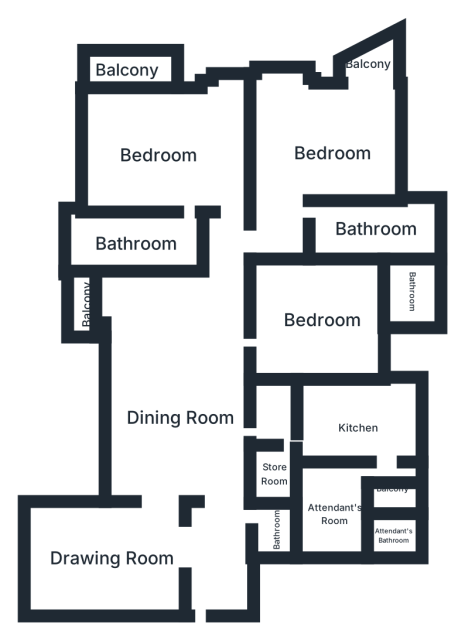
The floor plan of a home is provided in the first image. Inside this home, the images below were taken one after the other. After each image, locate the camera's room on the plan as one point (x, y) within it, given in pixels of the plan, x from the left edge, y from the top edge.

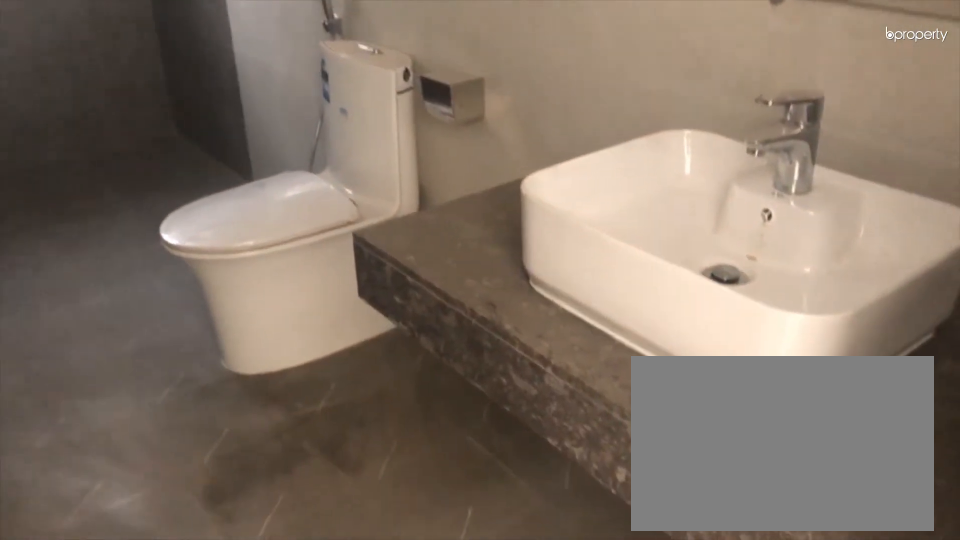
(373, 235)
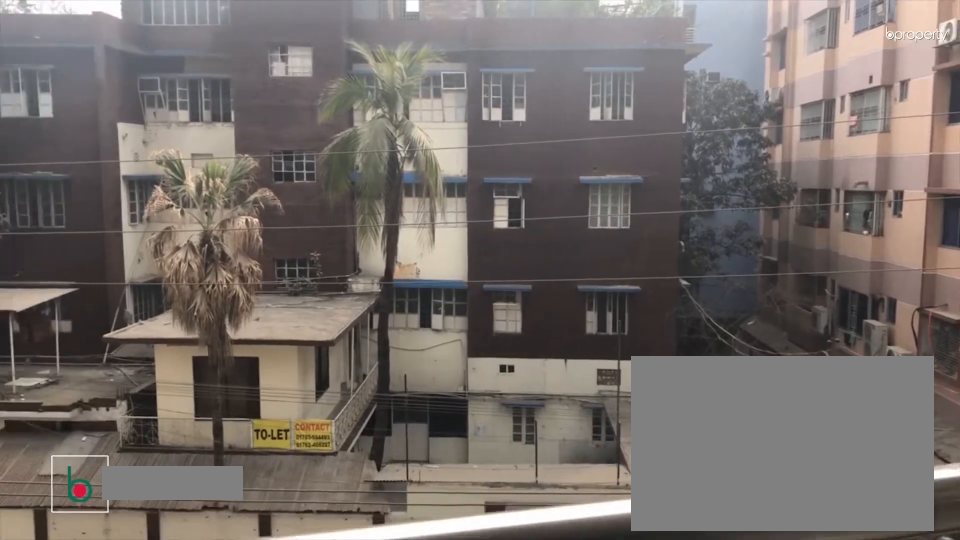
(370, 64)
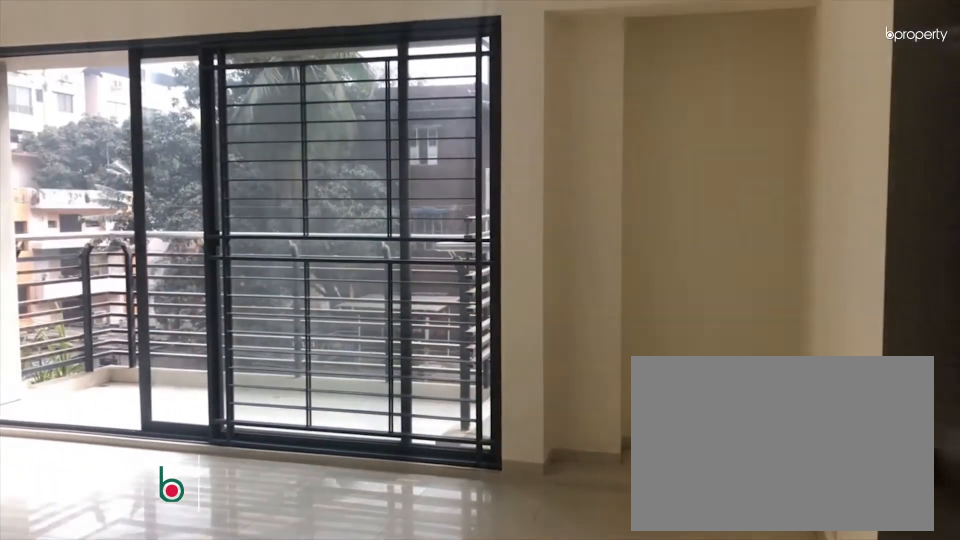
(158, 156)
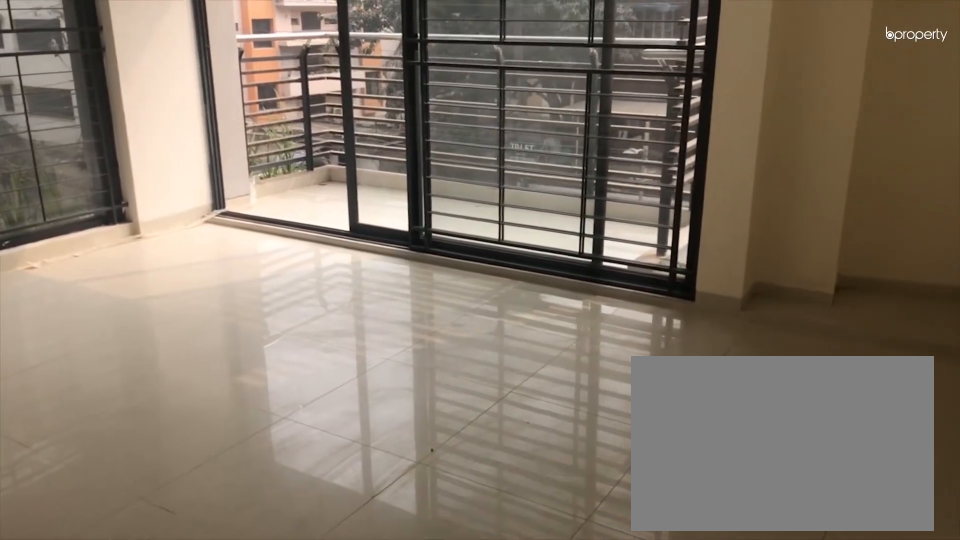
(158, 156)
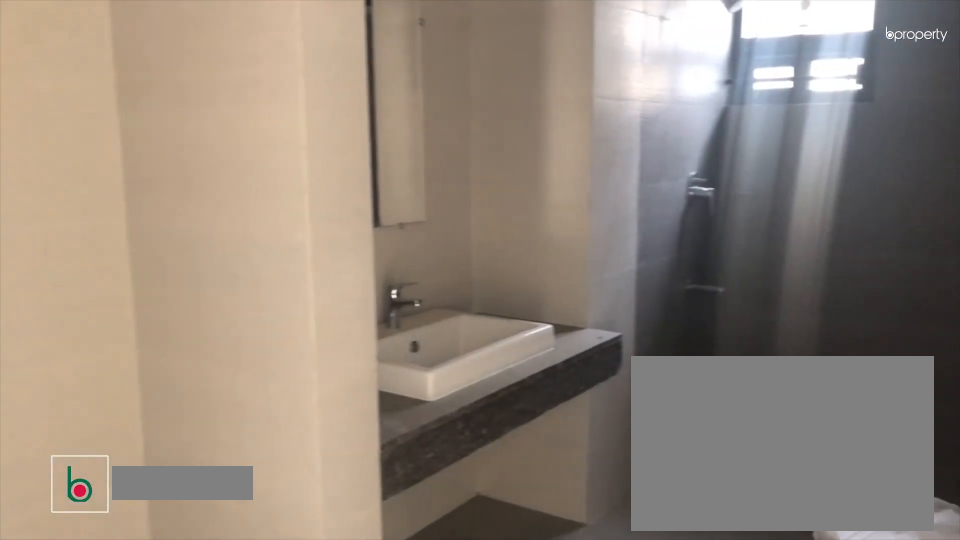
(132, 241)
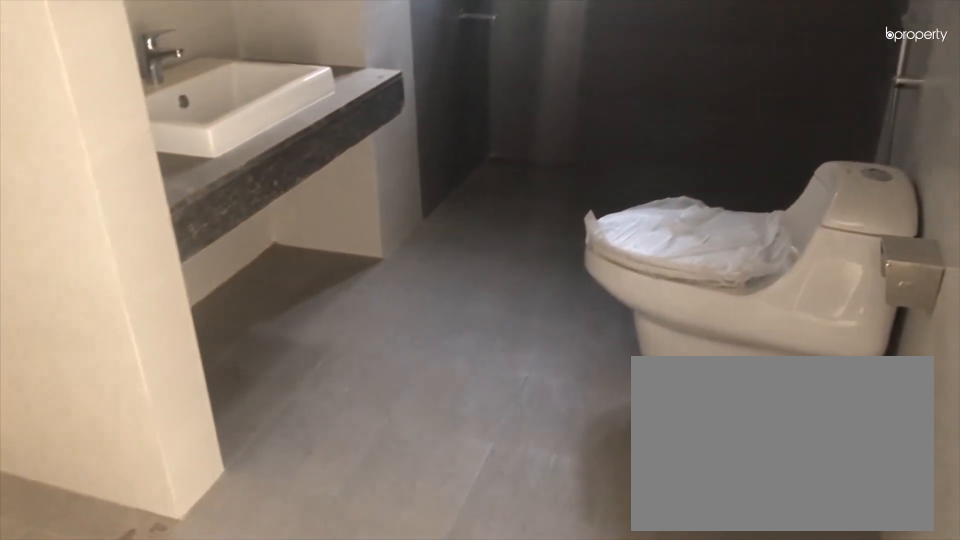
(132, 241)
